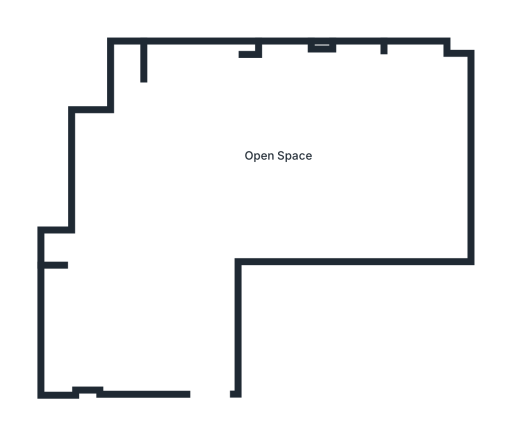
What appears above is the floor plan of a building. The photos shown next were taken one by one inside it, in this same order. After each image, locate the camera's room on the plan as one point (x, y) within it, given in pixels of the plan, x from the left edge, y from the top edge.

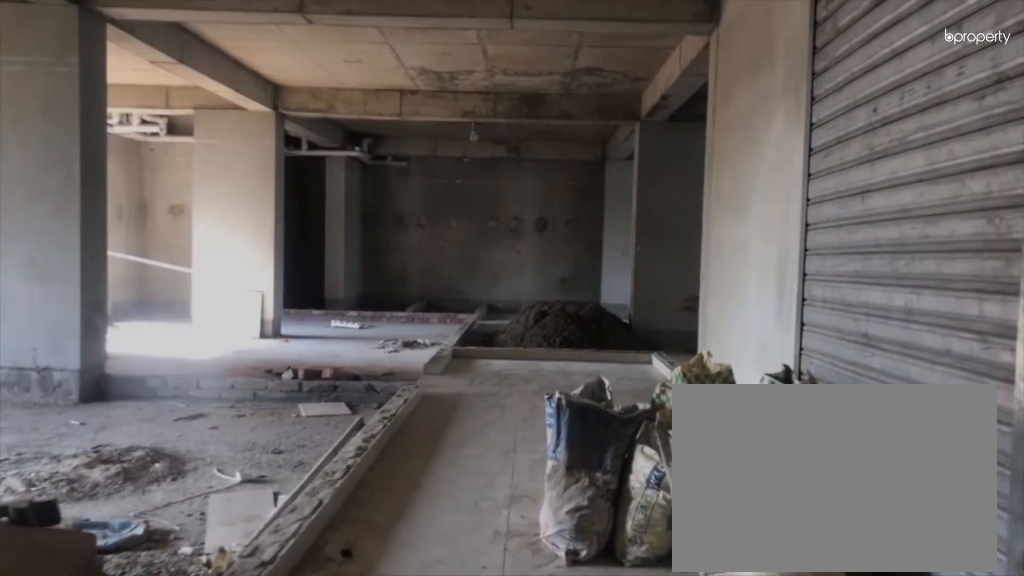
(195, 350)
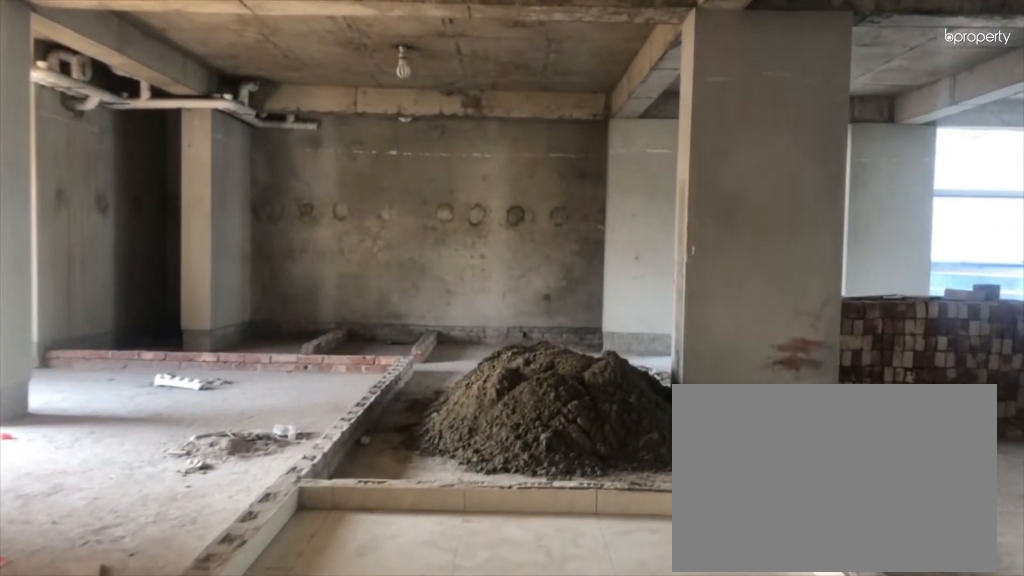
(207, 236)
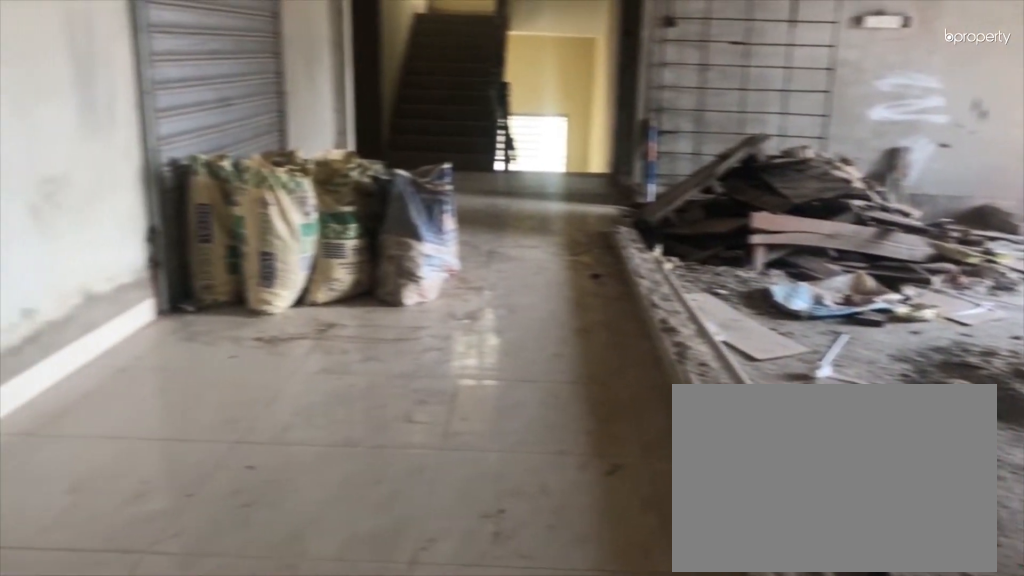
(241, 150)
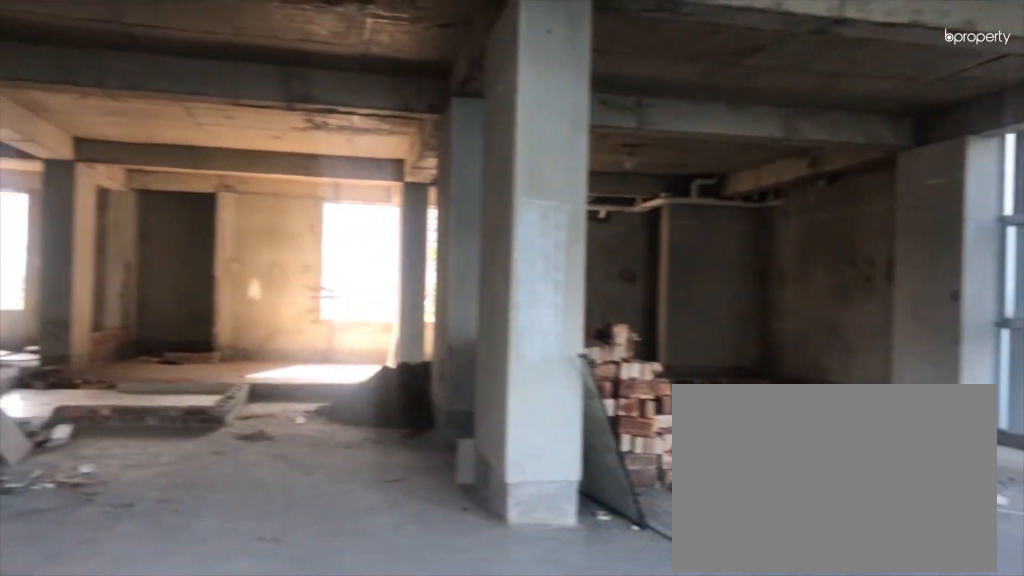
(241, 151)
